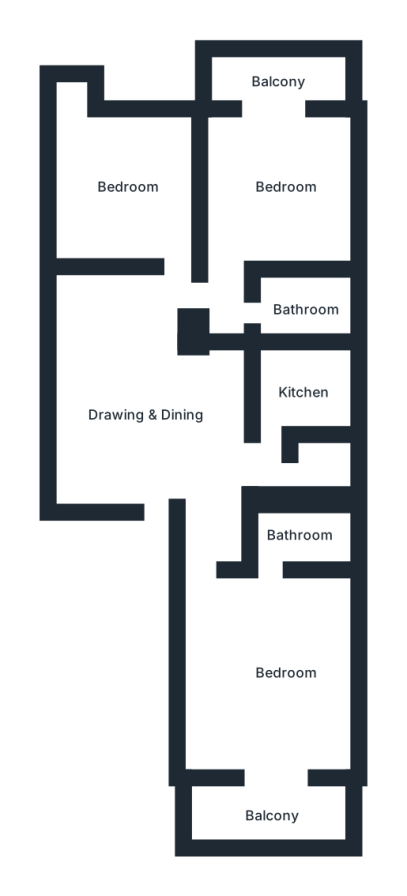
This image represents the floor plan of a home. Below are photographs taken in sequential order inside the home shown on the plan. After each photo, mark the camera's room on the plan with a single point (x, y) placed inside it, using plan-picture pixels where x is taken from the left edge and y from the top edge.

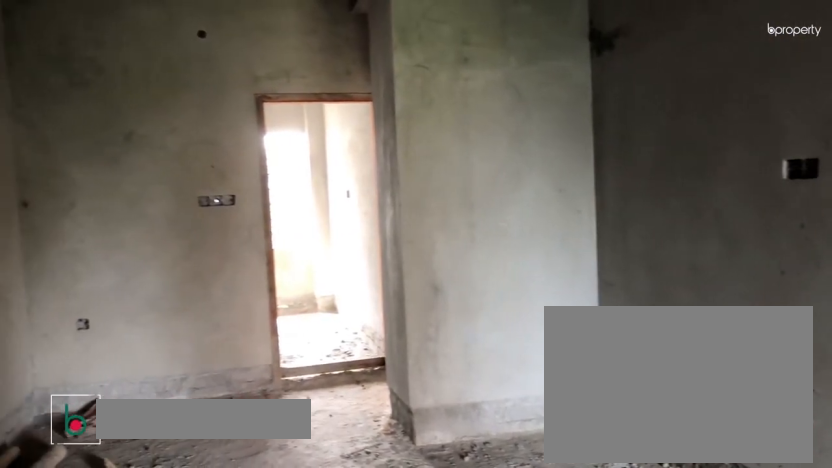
(149, 417)
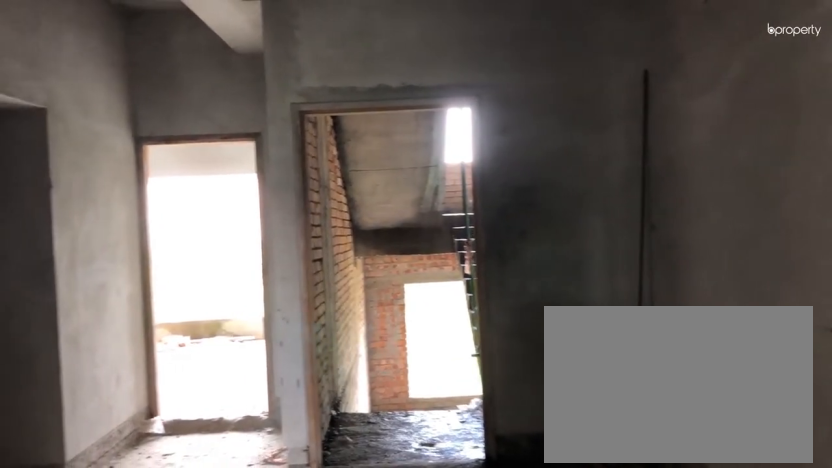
(150, 421)
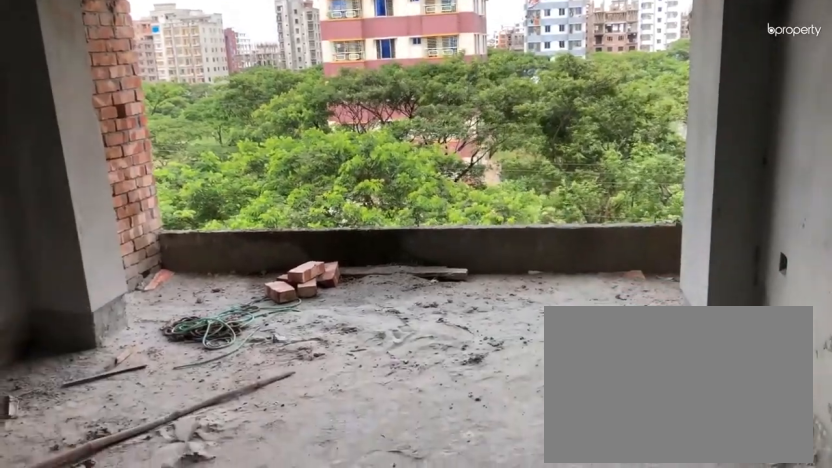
(286, 679)
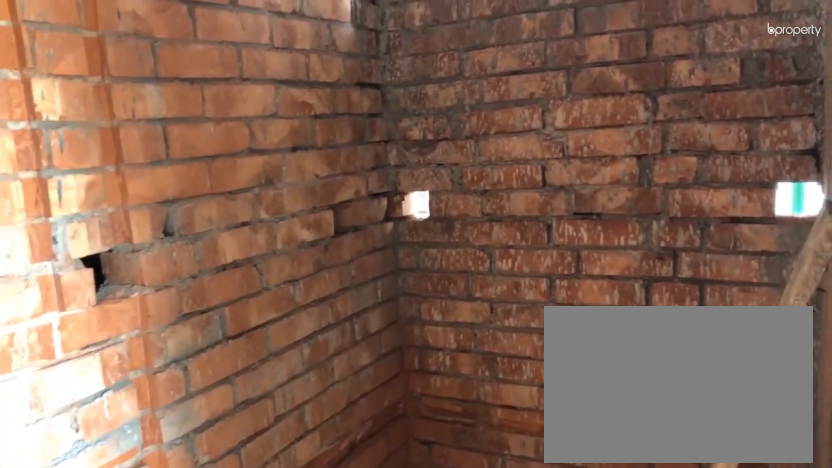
(305, 535)
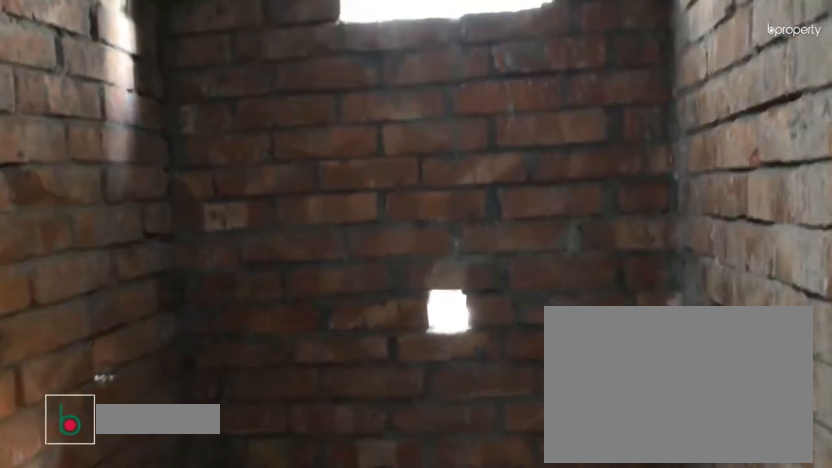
(319, 472)
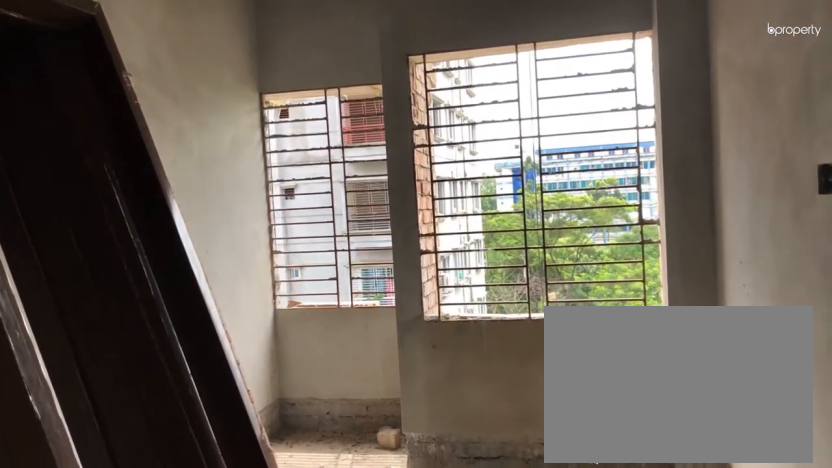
(134, 191)
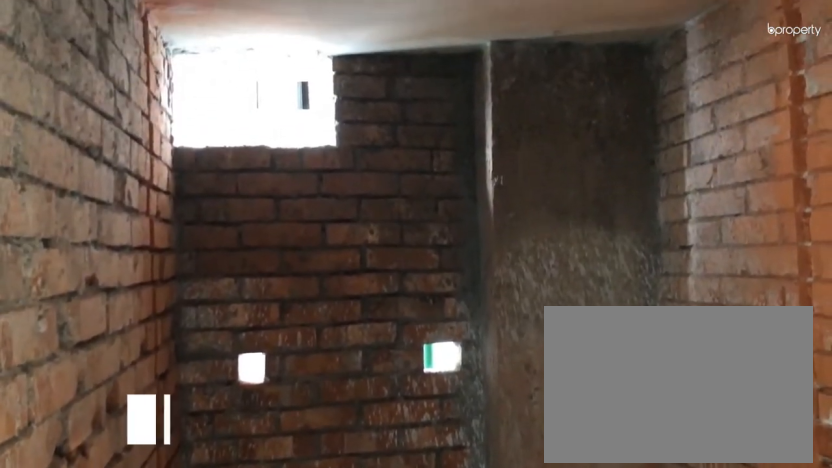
(311, 308)
